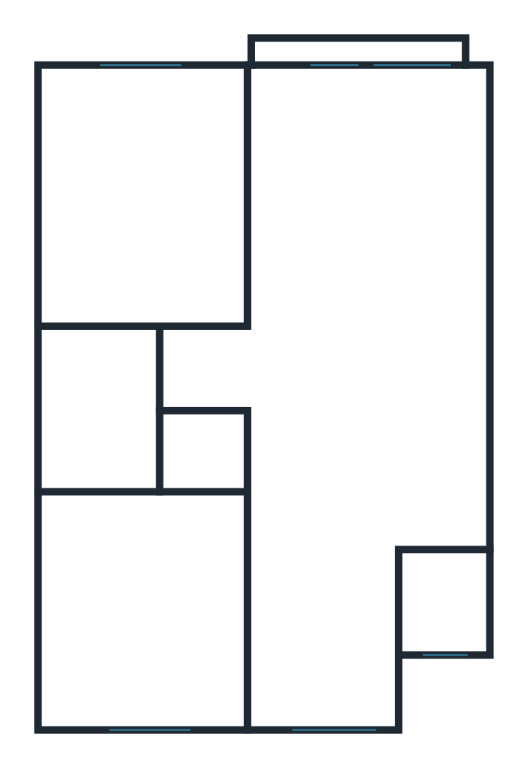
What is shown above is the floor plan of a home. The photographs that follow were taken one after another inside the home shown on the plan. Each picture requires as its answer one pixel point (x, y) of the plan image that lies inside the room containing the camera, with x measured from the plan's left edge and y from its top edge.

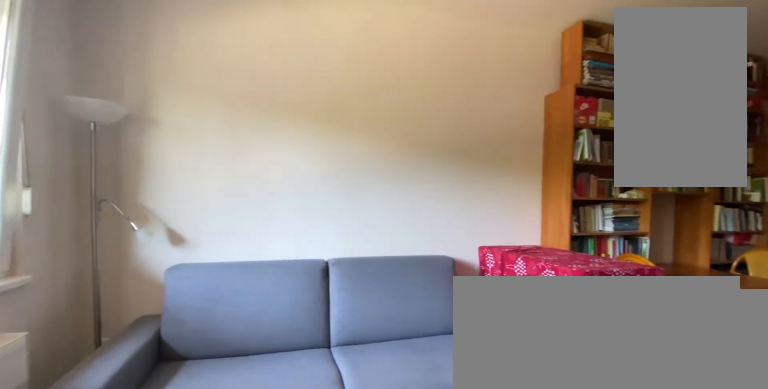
(342, 354)
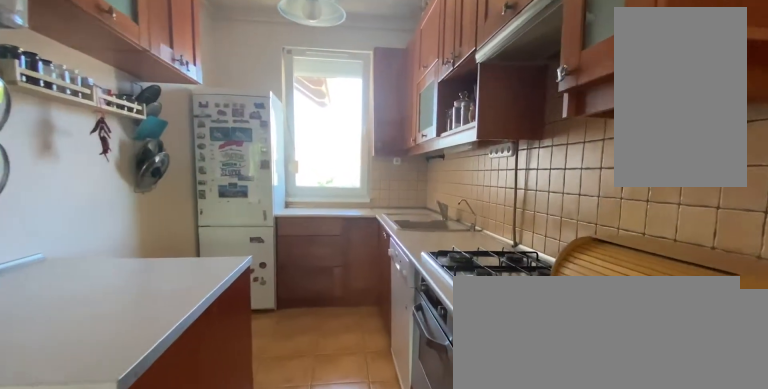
(318, 615)
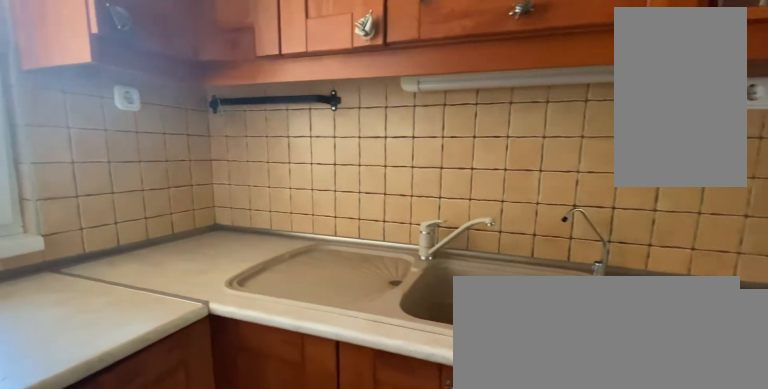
(318, 615)
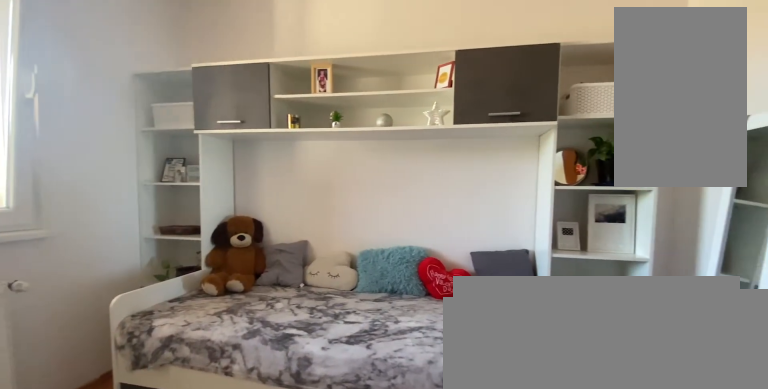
(159, 615)
